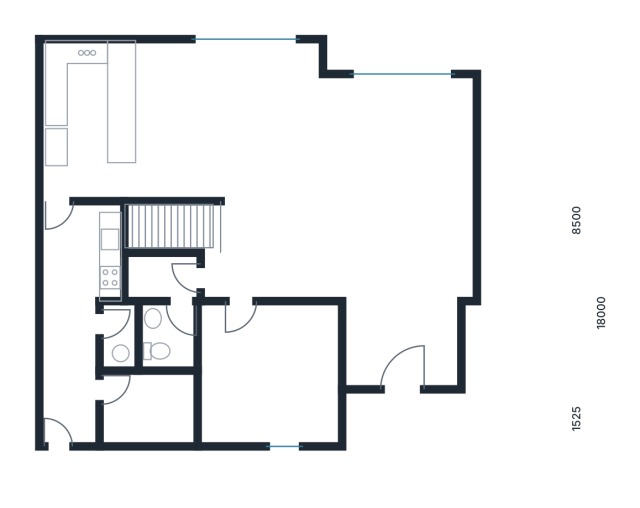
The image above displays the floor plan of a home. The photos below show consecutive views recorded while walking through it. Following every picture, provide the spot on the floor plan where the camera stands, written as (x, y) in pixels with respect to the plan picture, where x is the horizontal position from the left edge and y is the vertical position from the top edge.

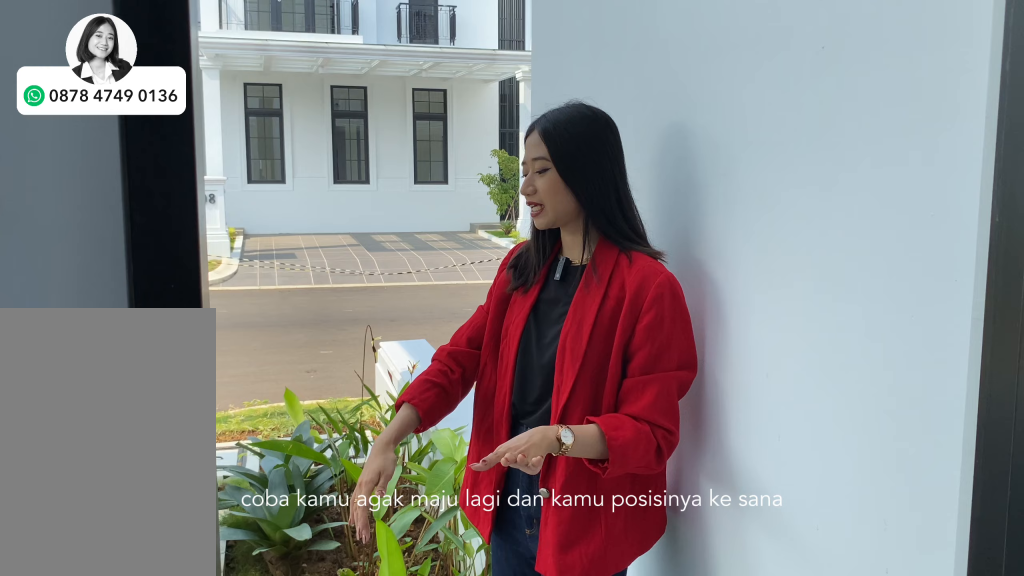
(71, 402)
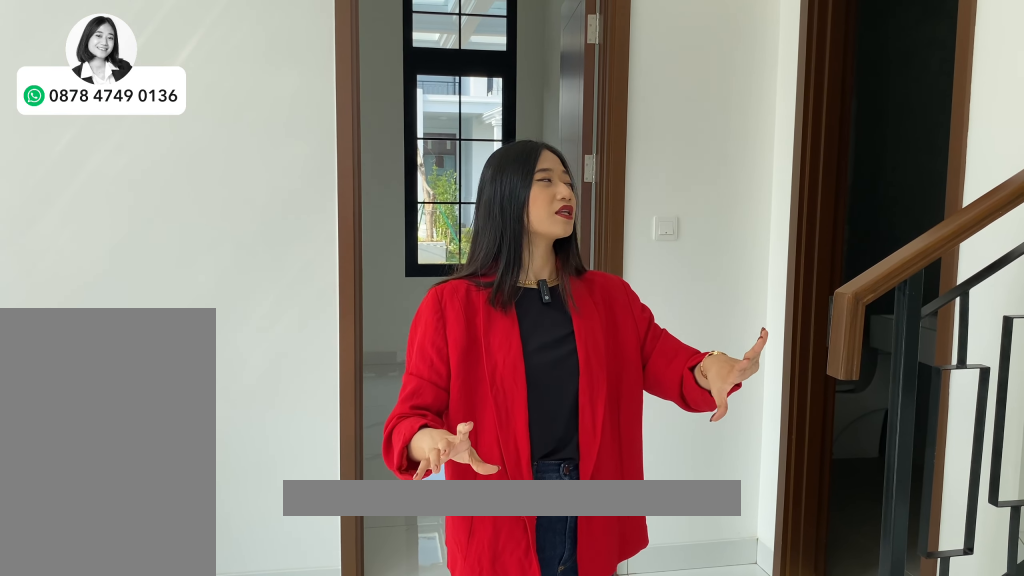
(258, 260)
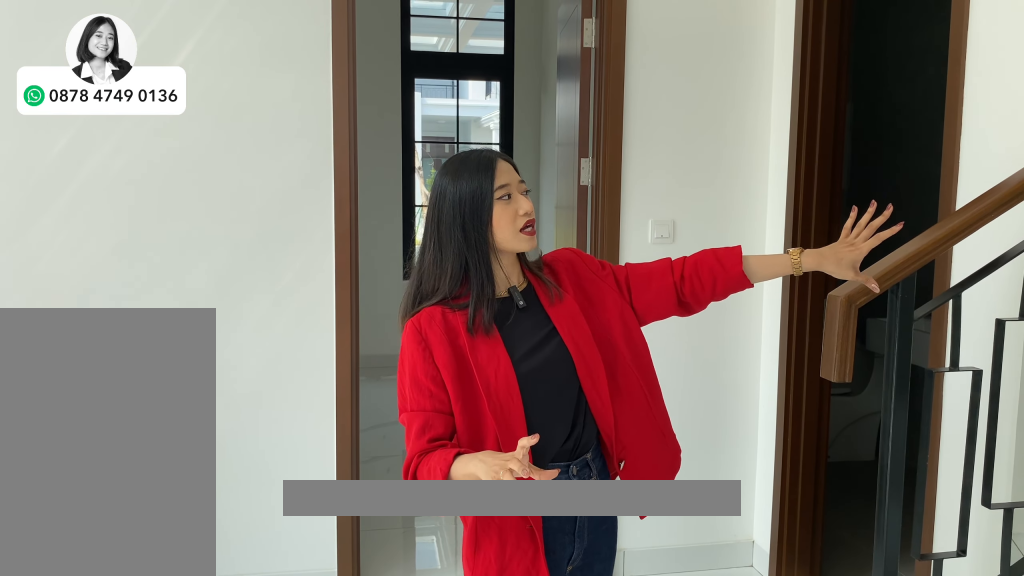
(258, 262)
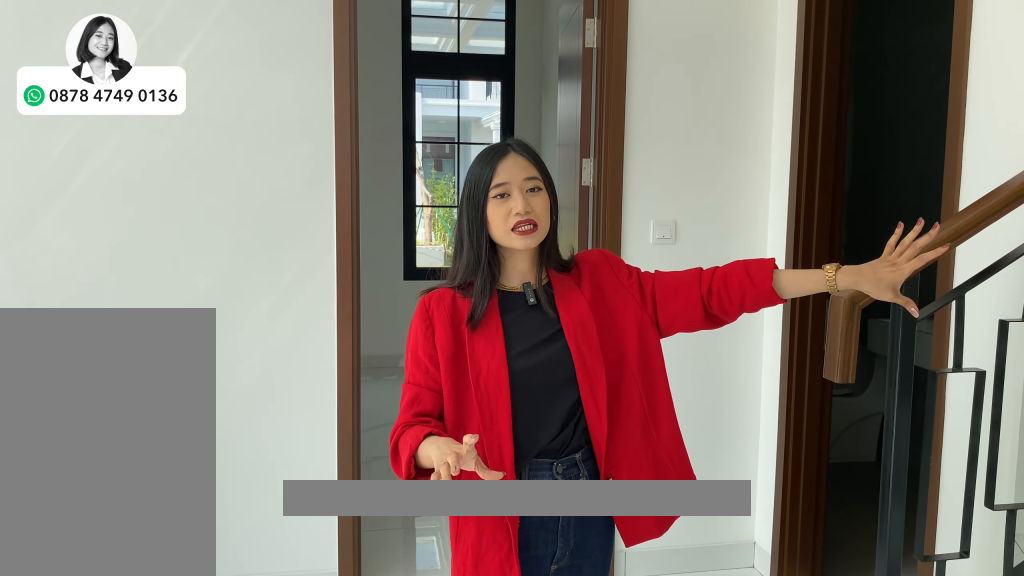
(258, 260)
